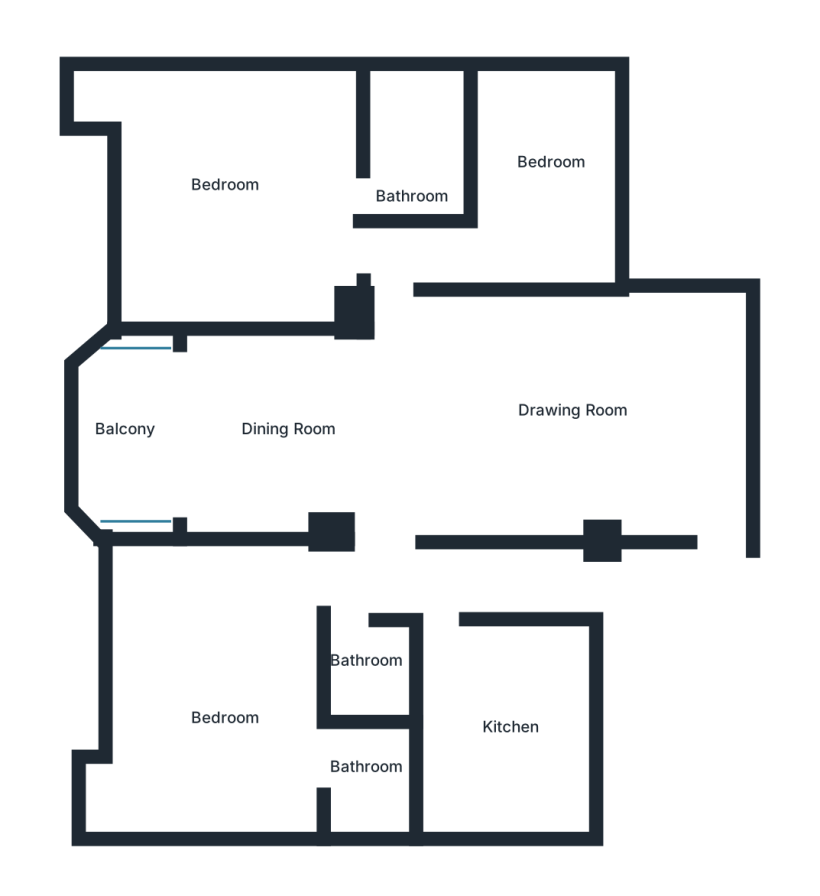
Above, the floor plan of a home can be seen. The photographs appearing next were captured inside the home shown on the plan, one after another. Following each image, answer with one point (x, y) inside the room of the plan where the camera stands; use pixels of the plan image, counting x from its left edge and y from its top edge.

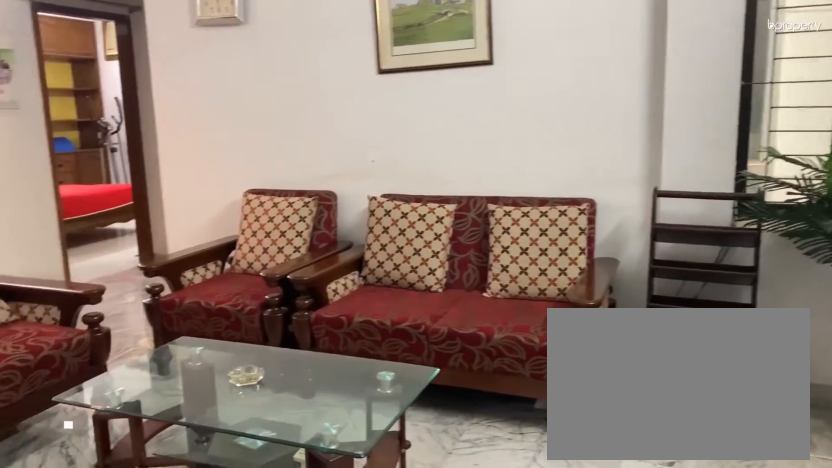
(545, 434)
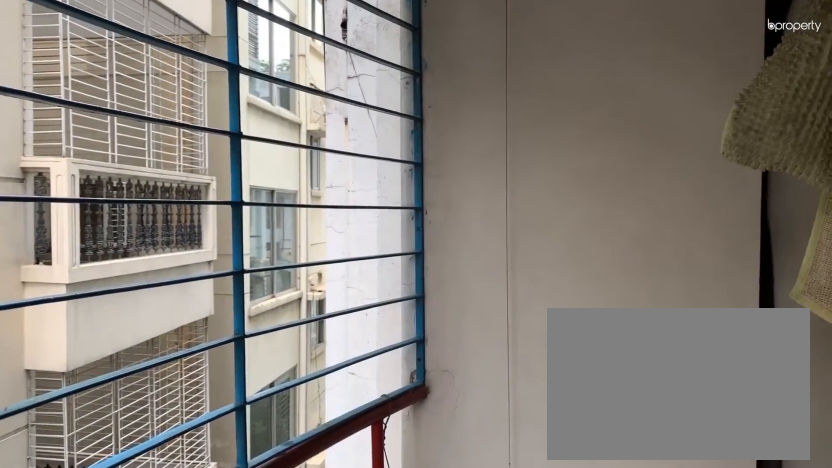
(124, 428)
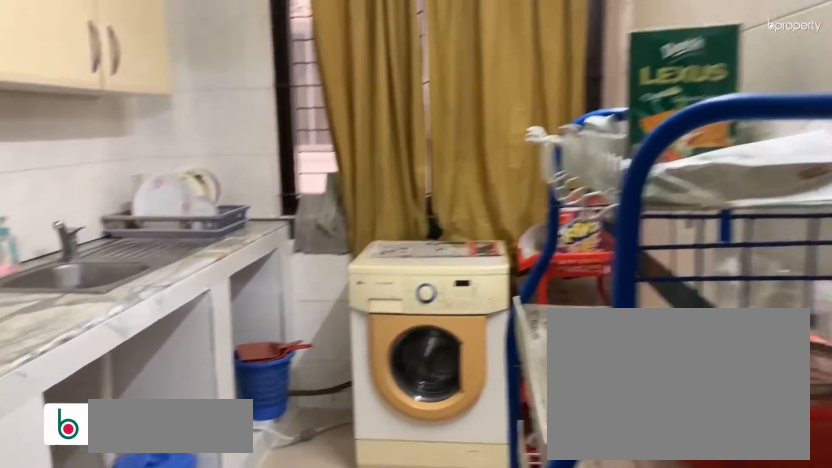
(504, 724)
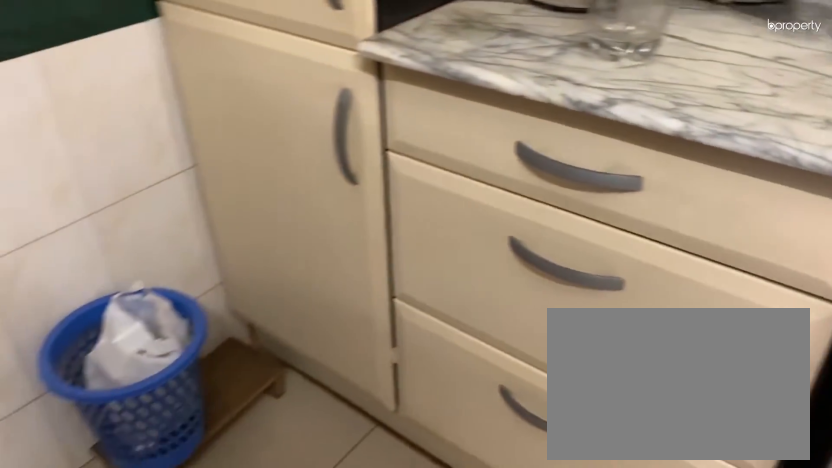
(504, 724)
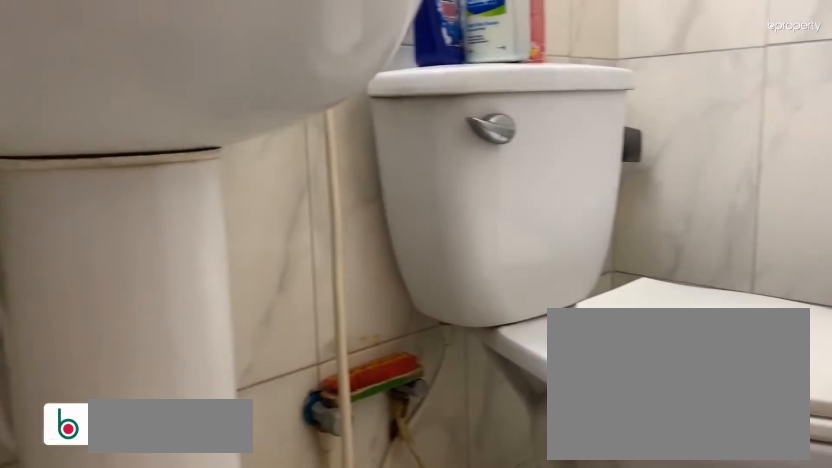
(369, 670)
